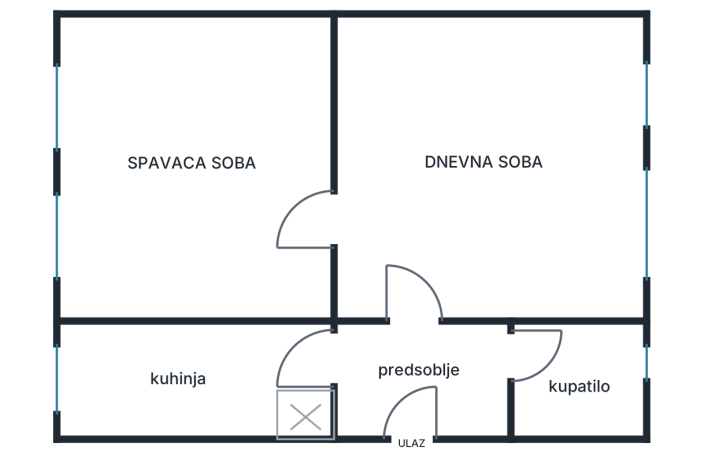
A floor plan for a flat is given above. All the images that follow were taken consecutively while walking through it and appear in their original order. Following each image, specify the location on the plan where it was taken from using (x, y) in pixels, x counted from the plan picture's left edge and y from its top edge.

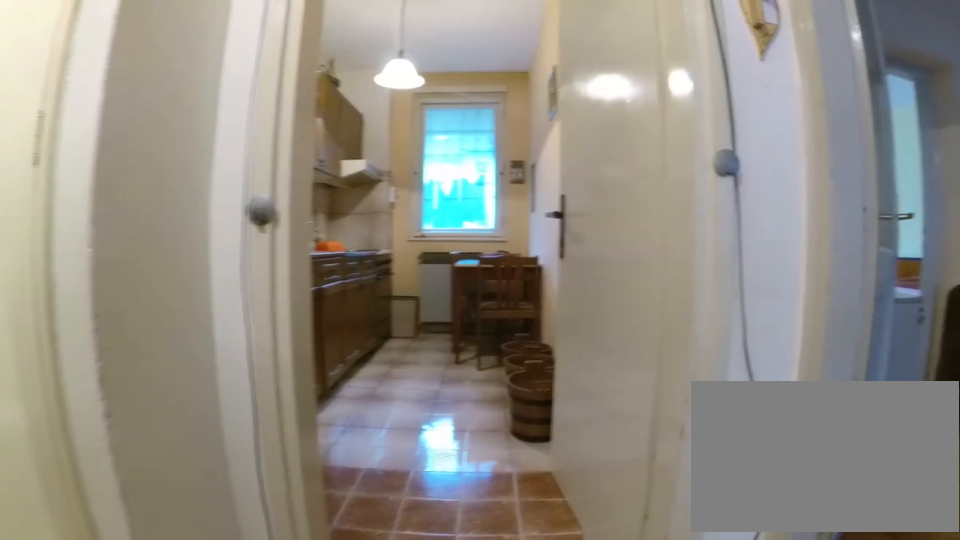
(432, 371)
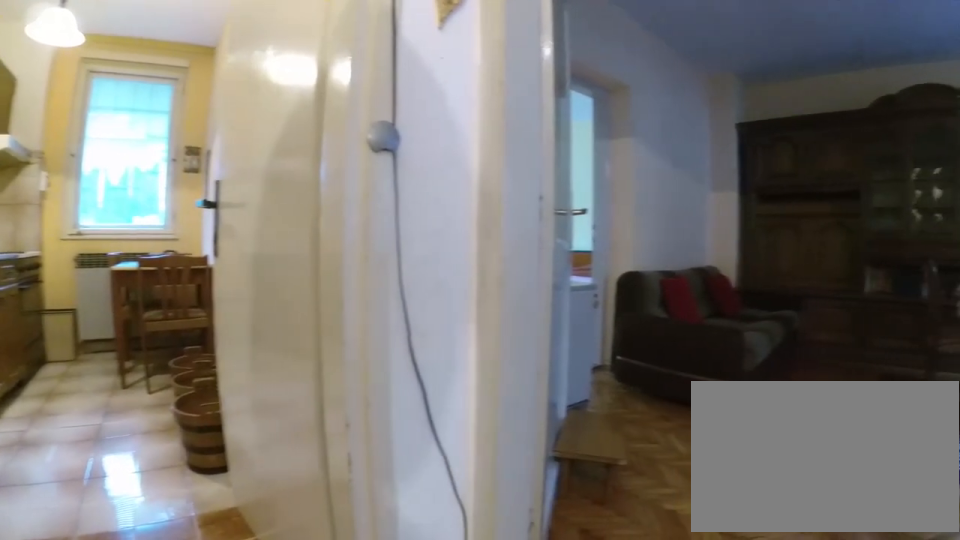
(425, 375)
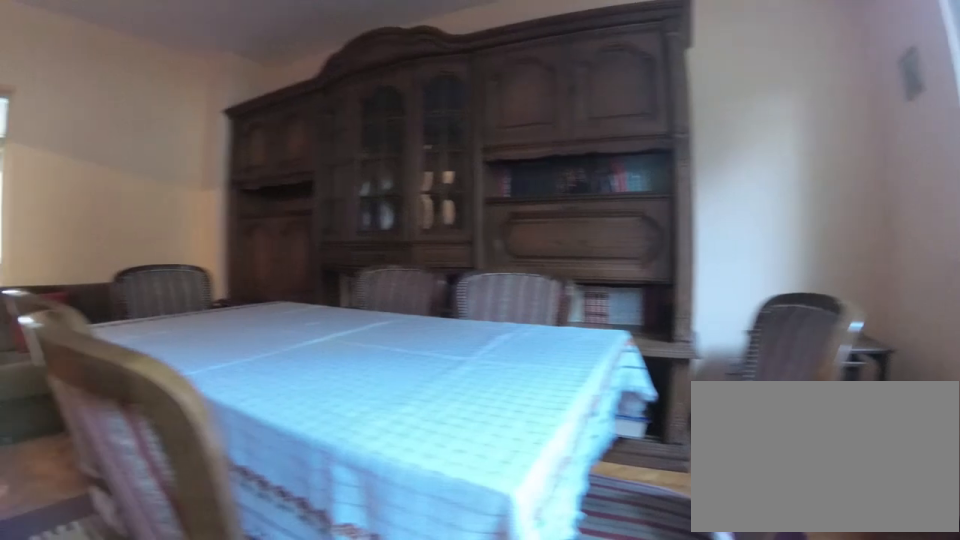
(598, 227)
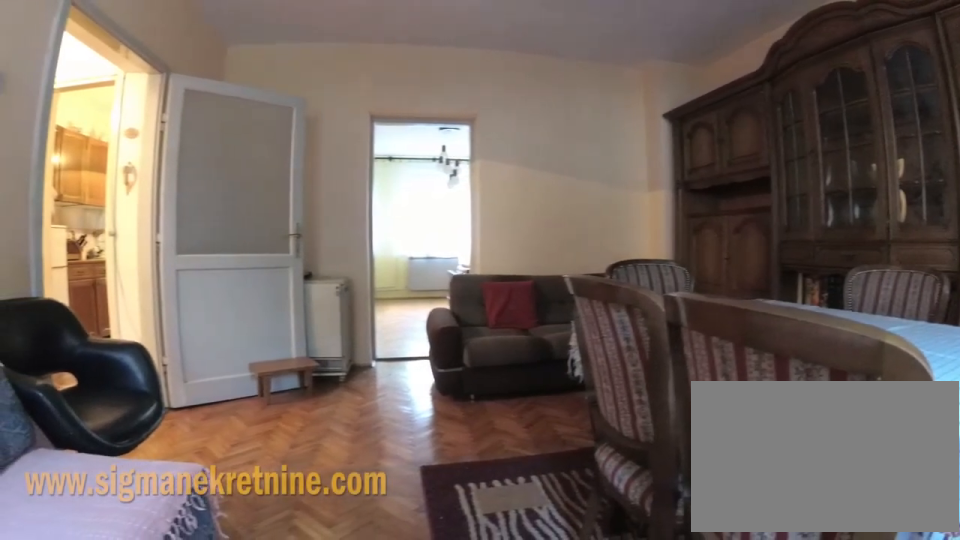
(608, 232)
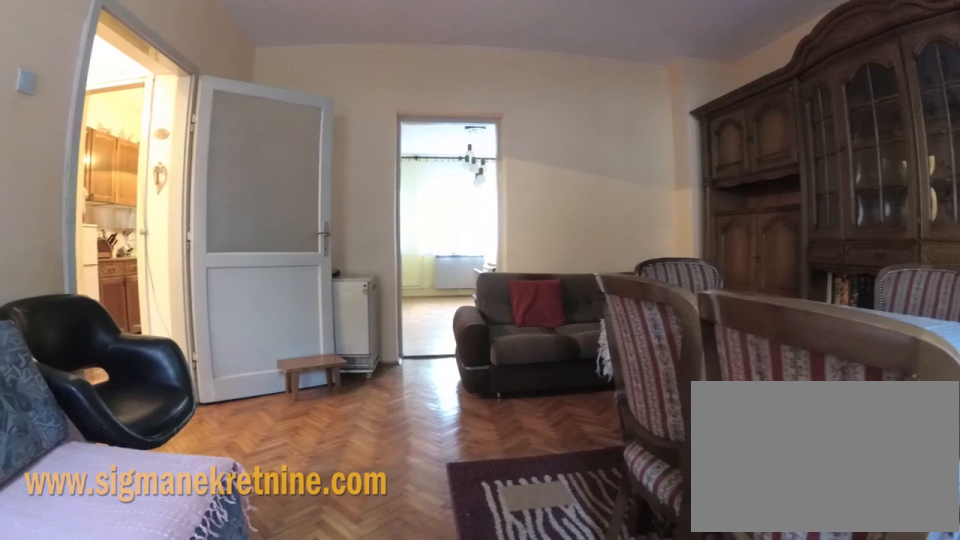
(608, 232)
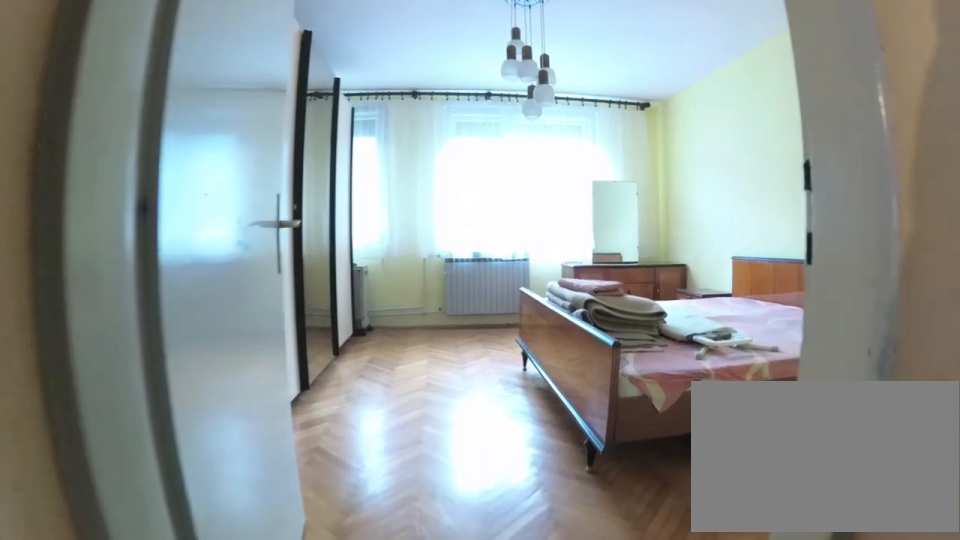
(389, 232)
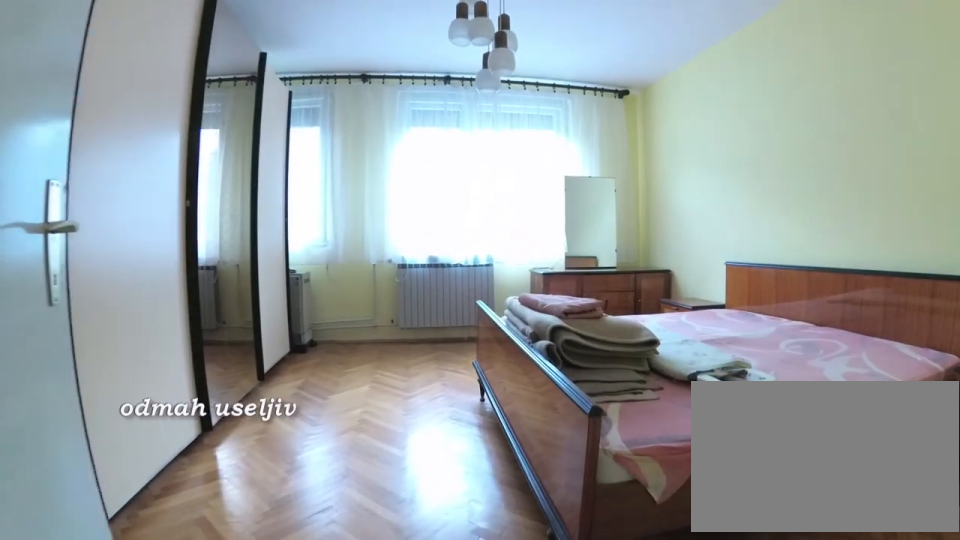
(344, 232)
